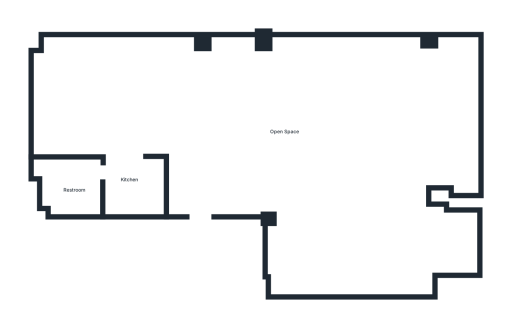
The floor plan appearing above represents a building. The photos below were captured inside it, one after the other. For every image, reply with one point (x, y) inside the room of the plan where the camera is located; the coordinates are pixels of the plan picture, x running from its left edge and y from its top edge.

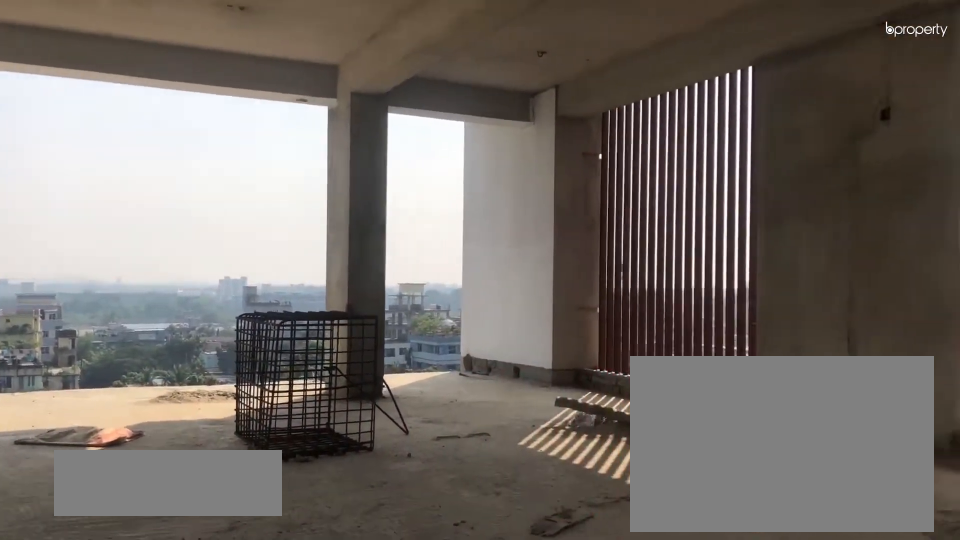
(279, 115)
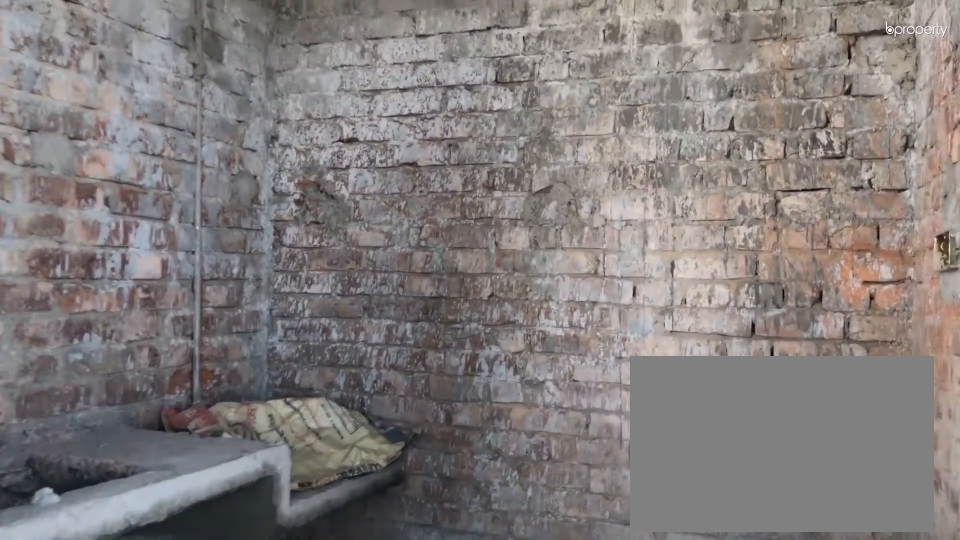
(129, 189)
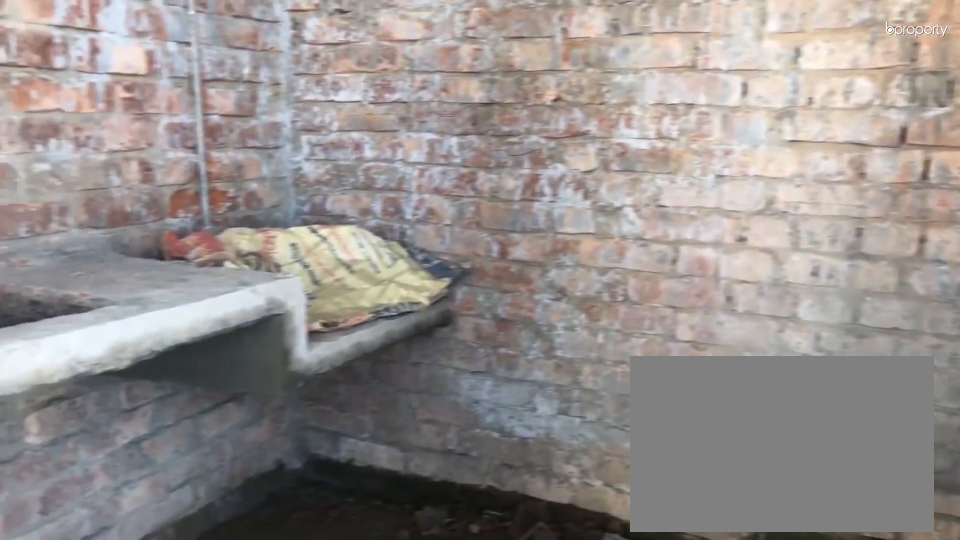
(129, 189)
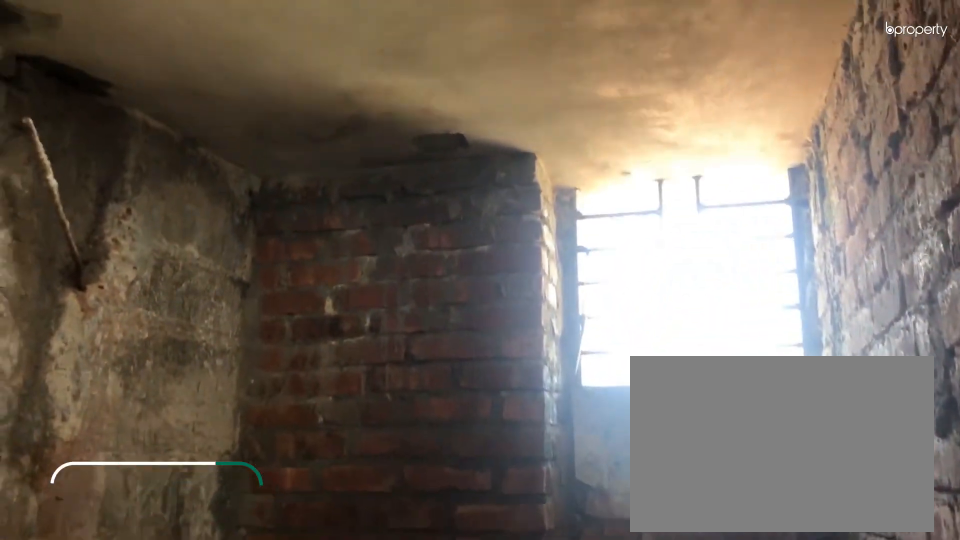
(74, 189)
